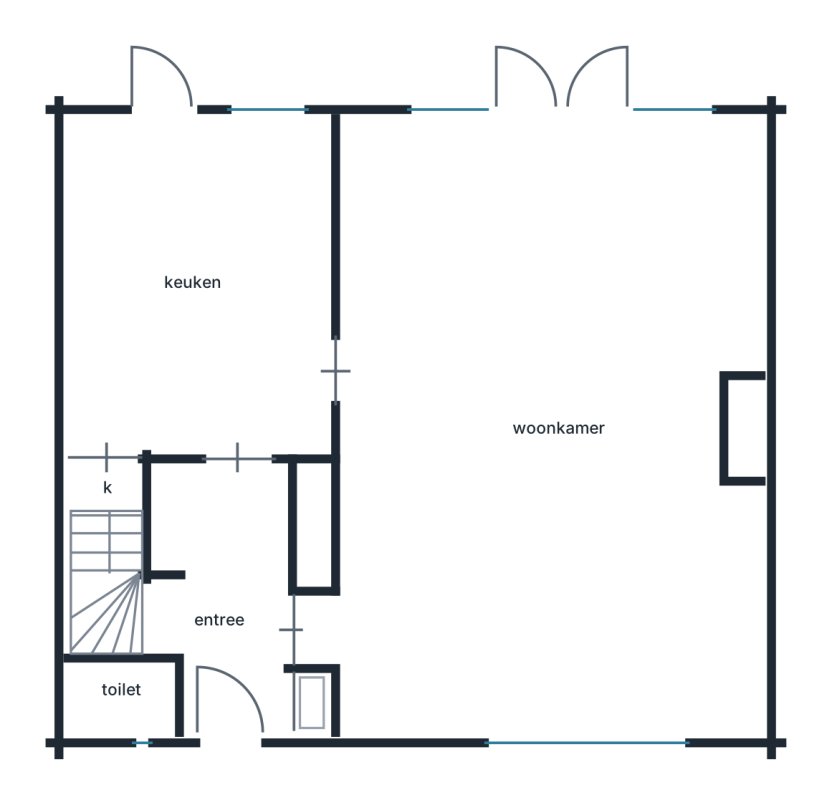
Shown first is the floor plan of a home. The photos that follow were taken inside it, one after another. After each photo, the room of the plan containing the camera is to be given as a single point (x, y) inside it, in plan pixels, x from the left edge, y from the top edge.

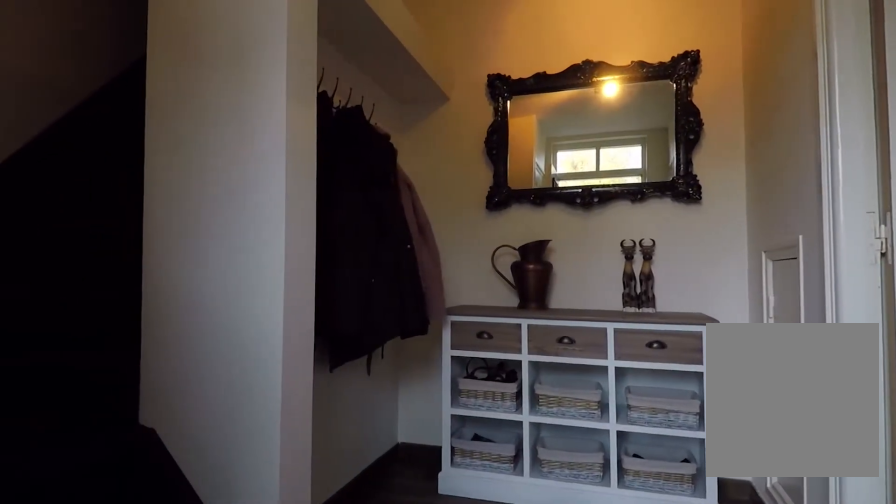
(224, 596)
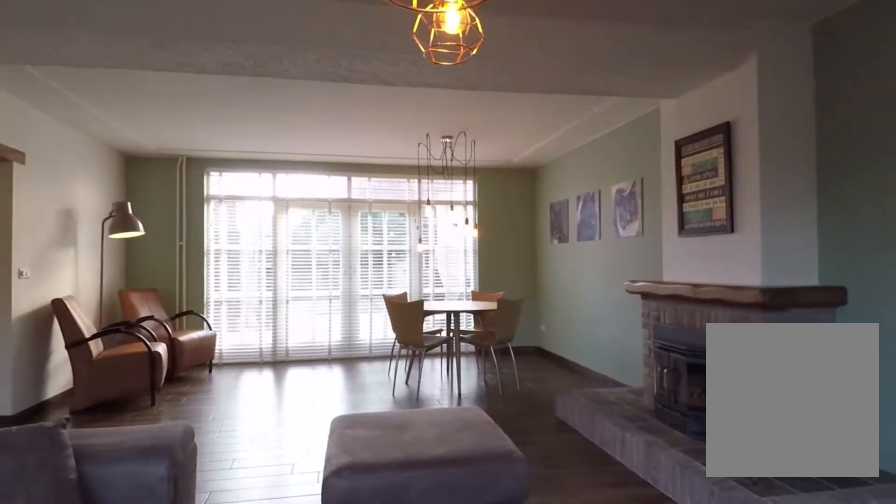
(553, 195)
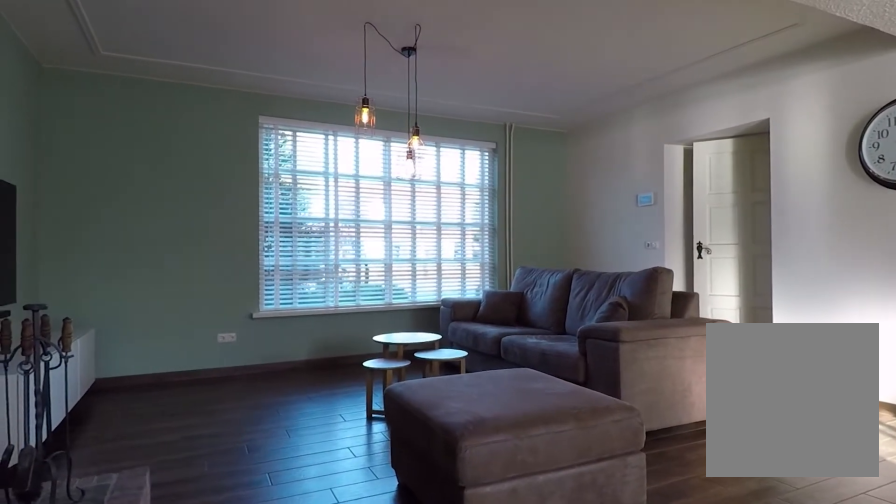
(553, 195)
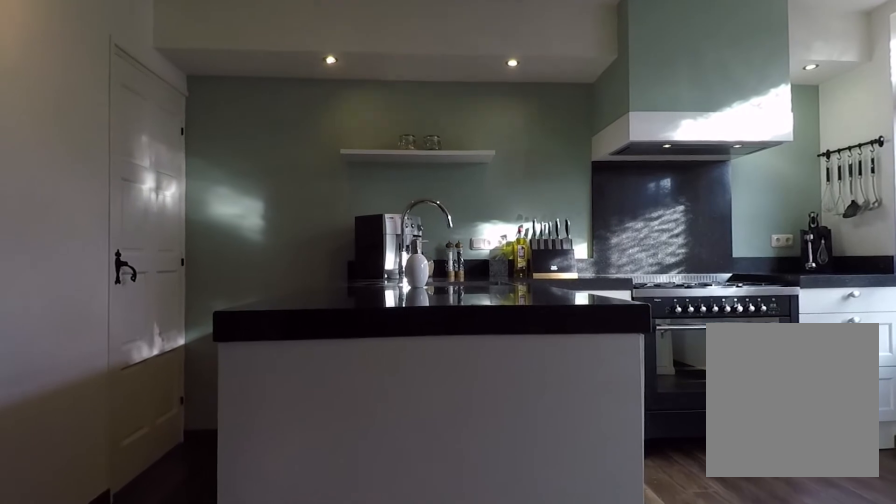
(201, 246)
